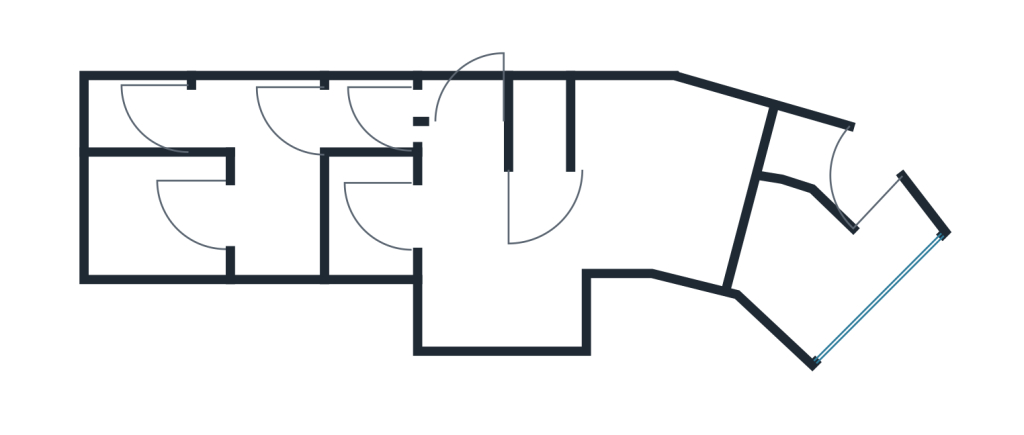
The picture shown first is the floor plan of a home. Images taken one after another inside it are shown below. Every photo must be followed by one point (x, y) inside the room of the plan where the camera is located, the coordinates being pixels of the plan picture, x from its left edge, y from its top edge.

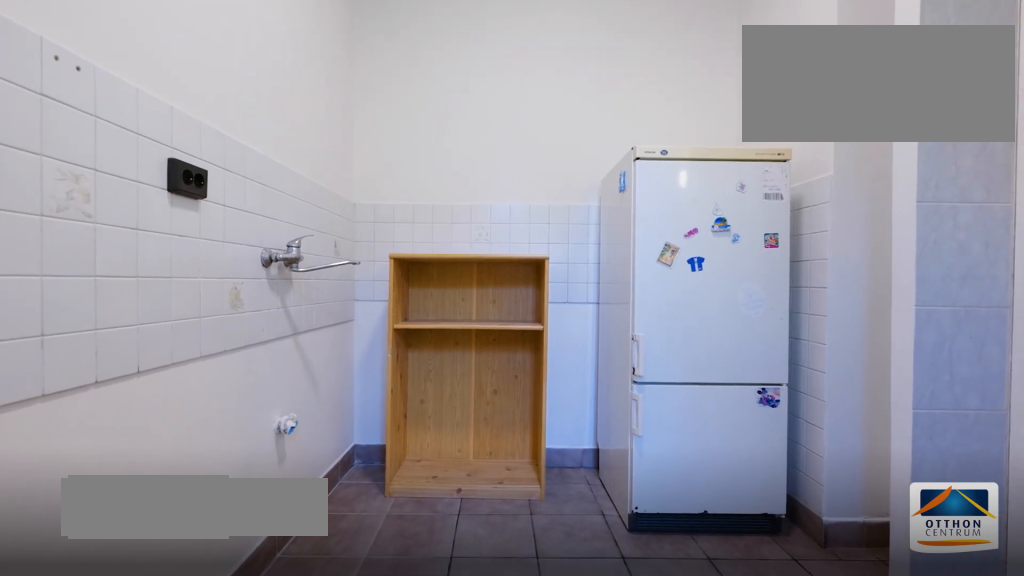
(371, 218)
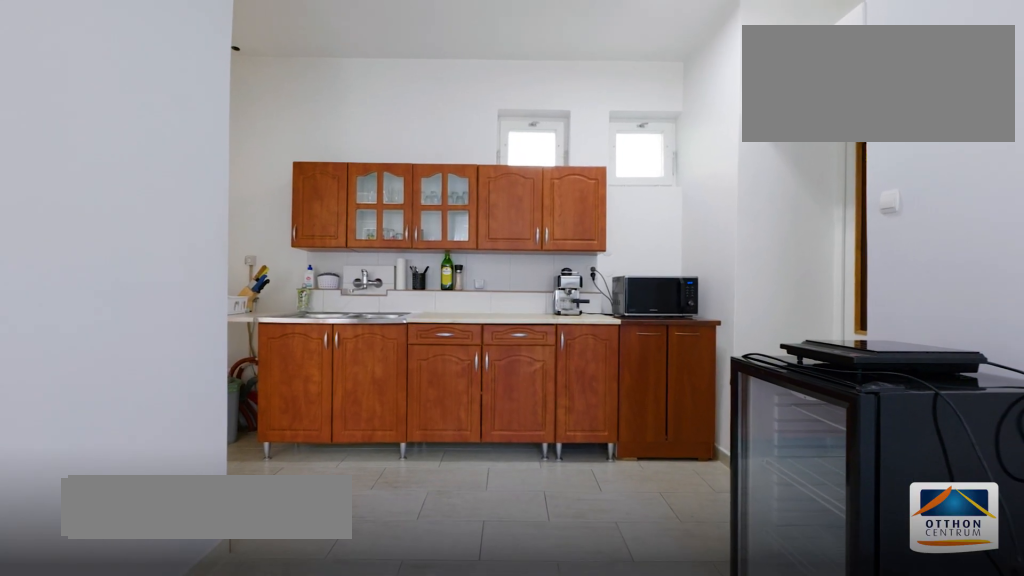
(278, 154)
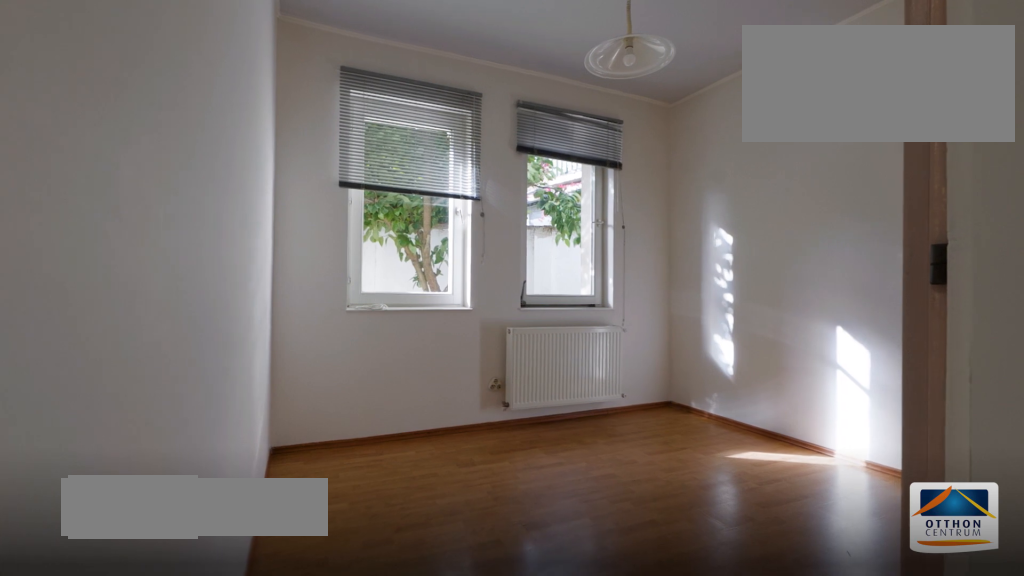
(155, 214)
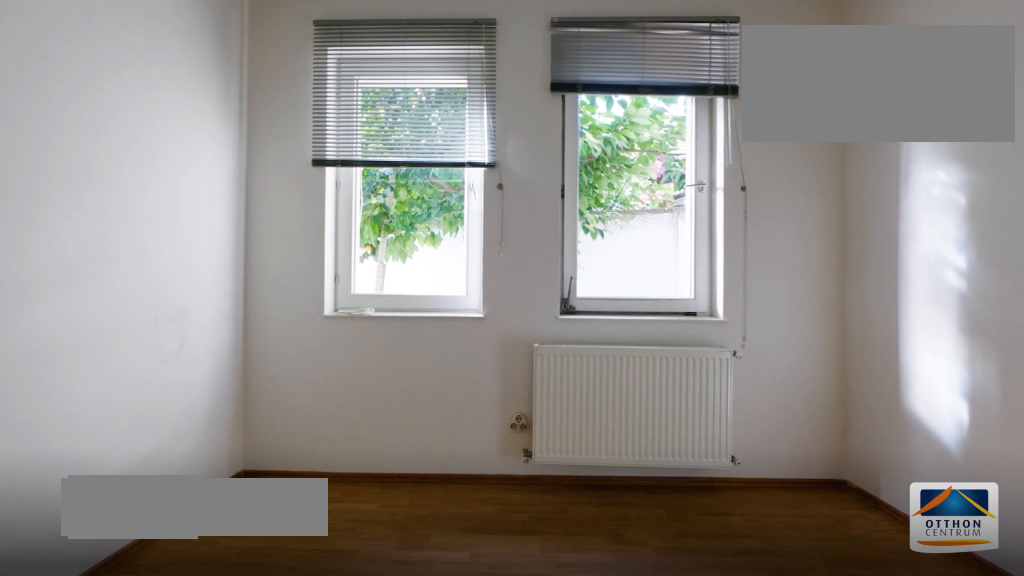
(155, 214)
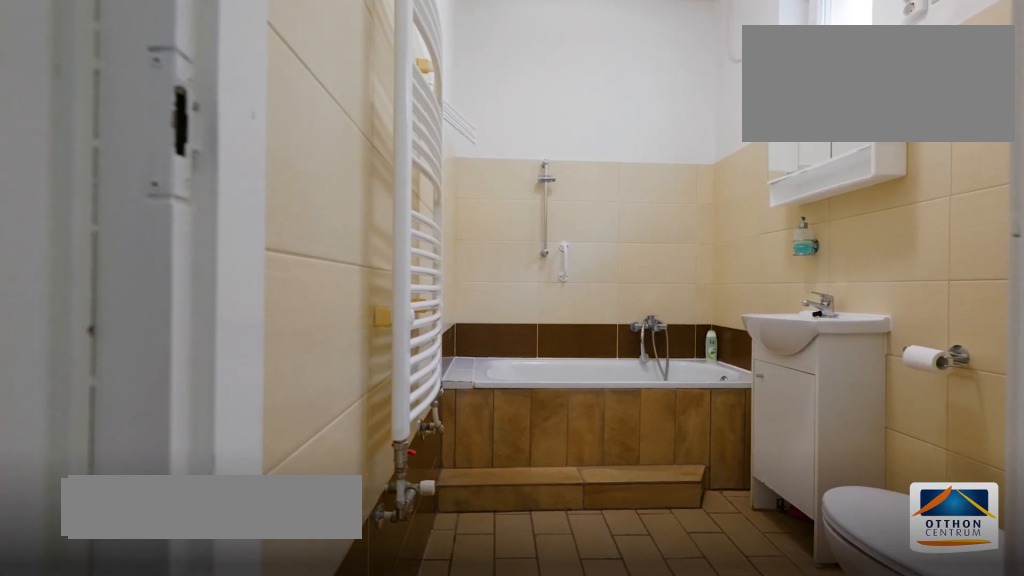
(150, 111)
